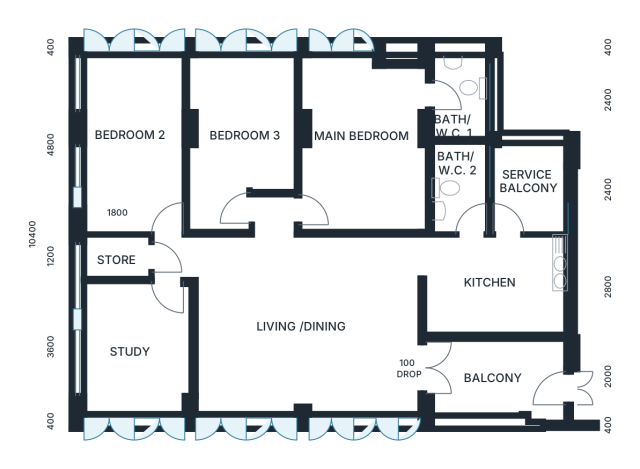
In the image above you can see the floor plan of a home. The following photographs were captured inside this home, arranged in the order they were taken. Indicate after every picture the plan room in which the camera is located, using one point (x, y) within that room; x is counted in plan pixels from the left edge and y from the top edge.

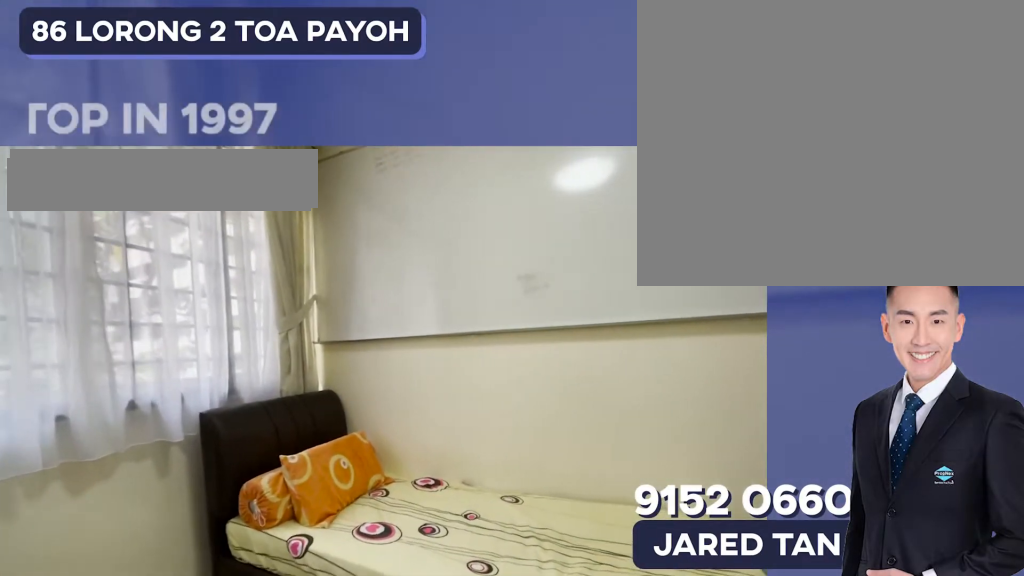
(139, 350)
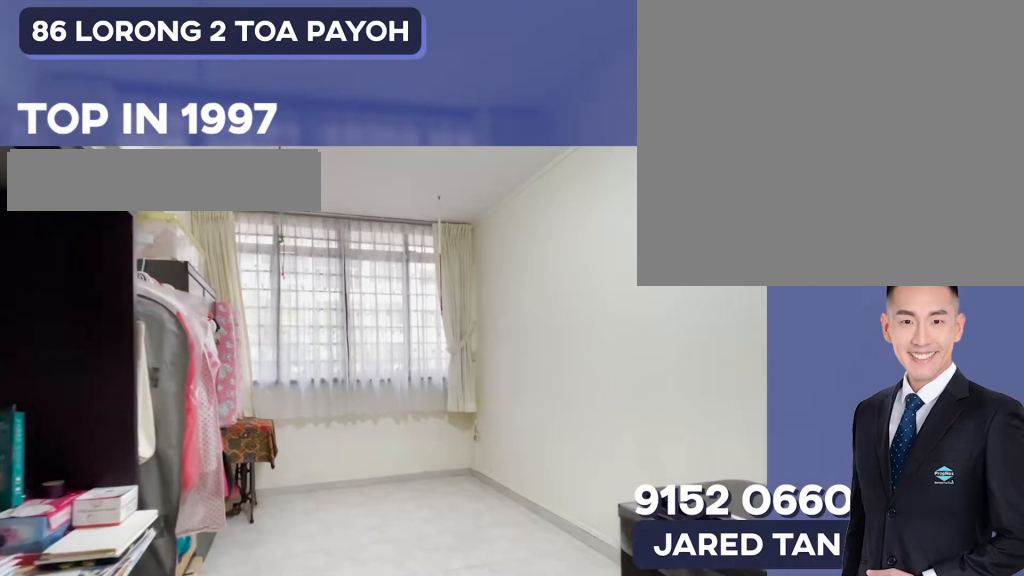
(241, 141)
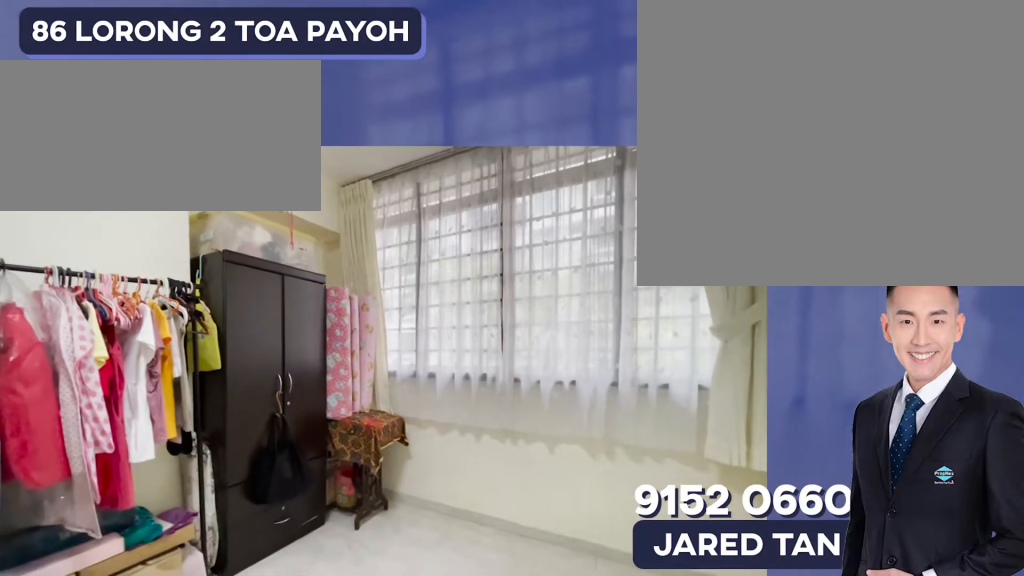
(241, 141)
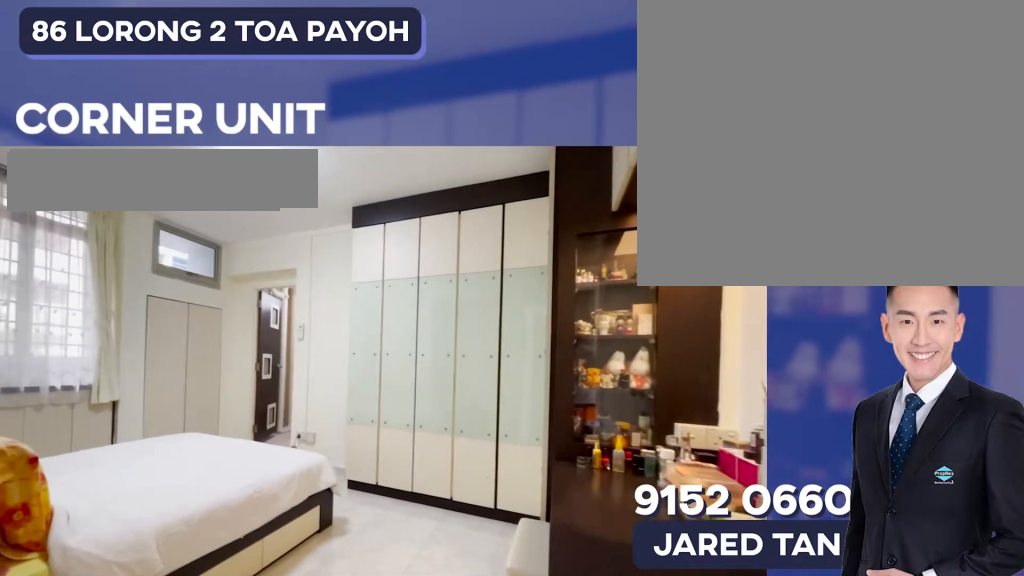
(358, 141)
